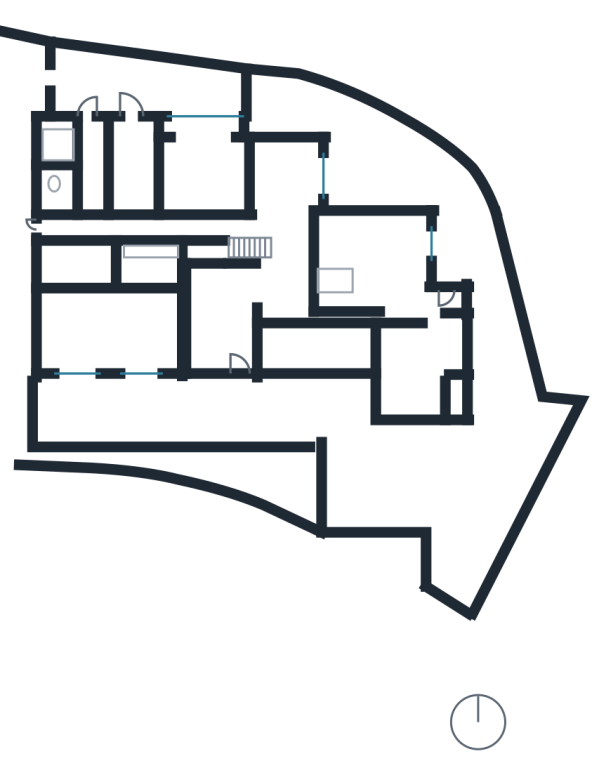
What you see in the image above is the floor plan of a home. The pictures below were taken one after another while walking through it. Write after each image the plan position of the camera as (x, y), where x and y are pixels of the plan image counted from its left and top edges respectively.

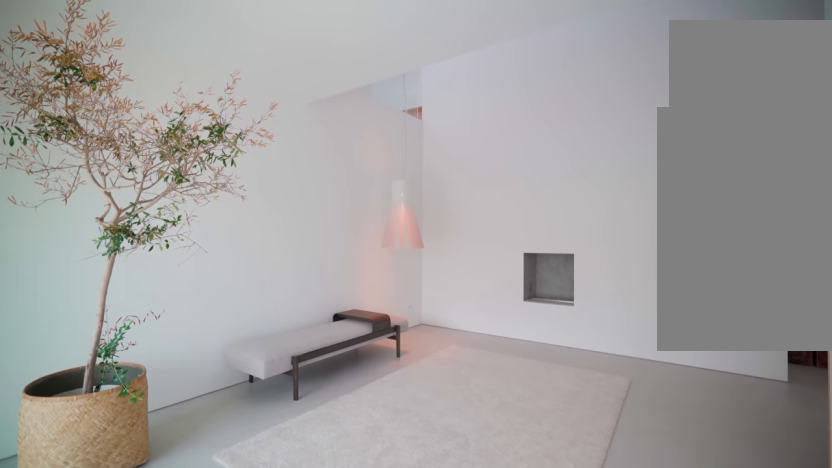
(239, 361)
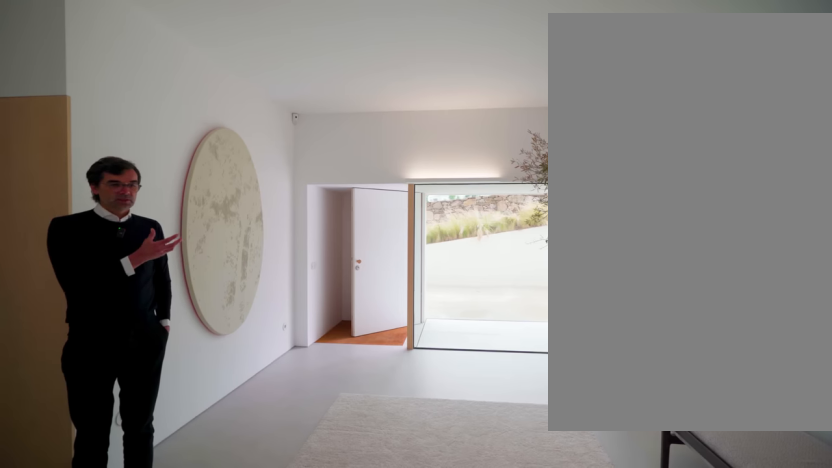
(208, 283)
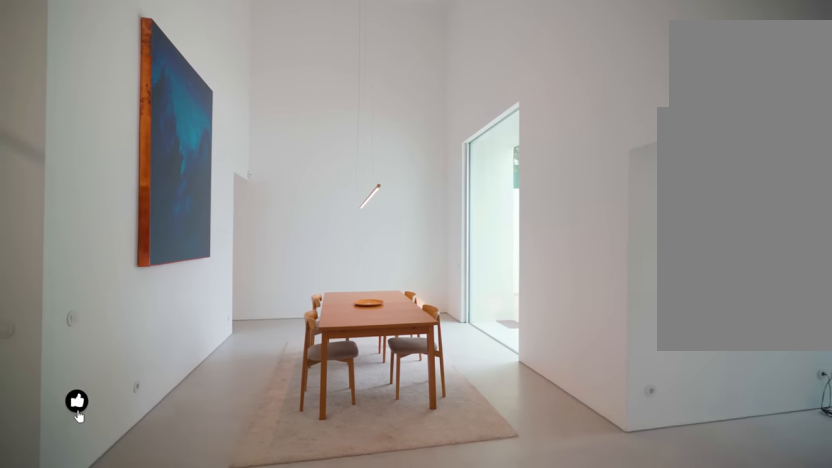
(287, 252)
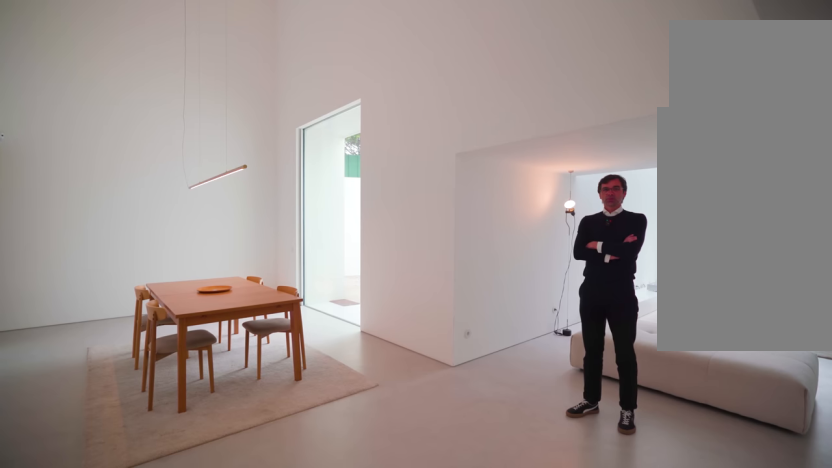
(283, 251)
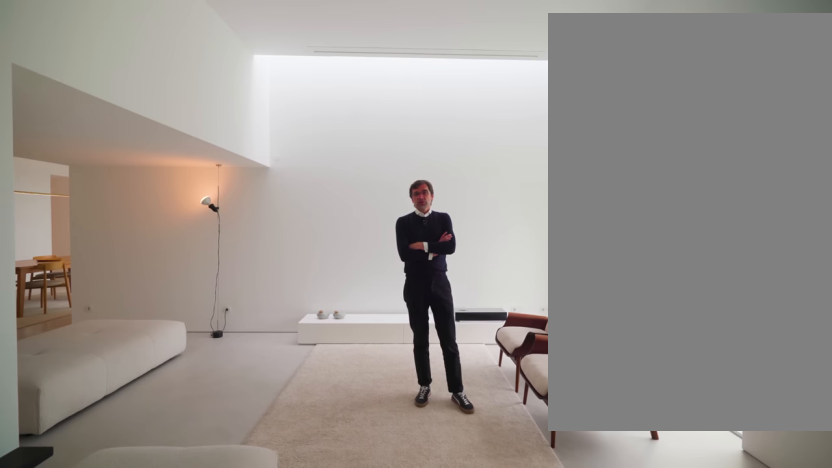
(395, 273)
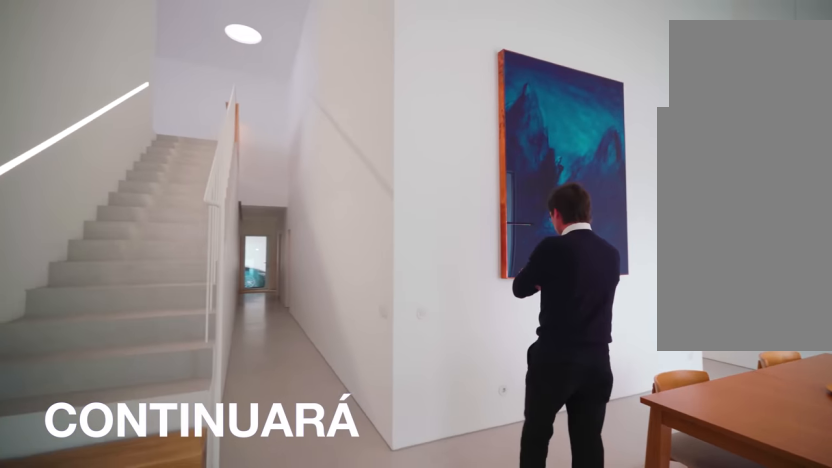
(284, 265)
